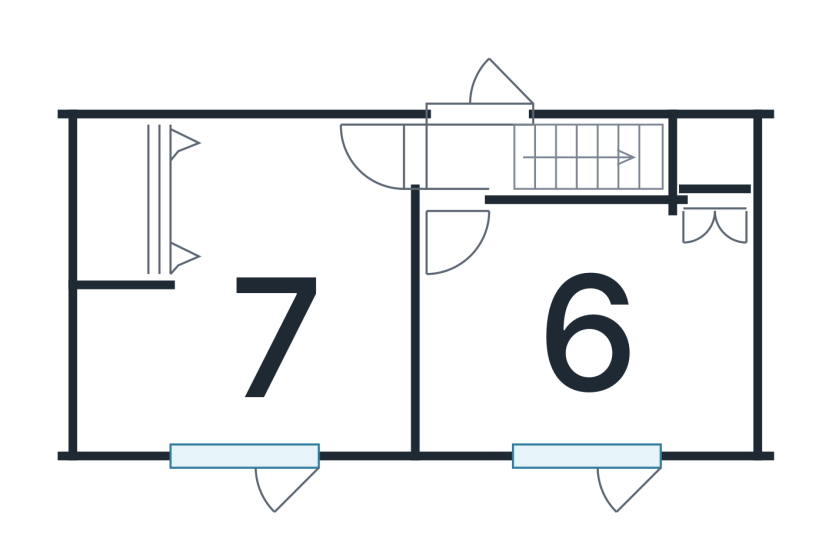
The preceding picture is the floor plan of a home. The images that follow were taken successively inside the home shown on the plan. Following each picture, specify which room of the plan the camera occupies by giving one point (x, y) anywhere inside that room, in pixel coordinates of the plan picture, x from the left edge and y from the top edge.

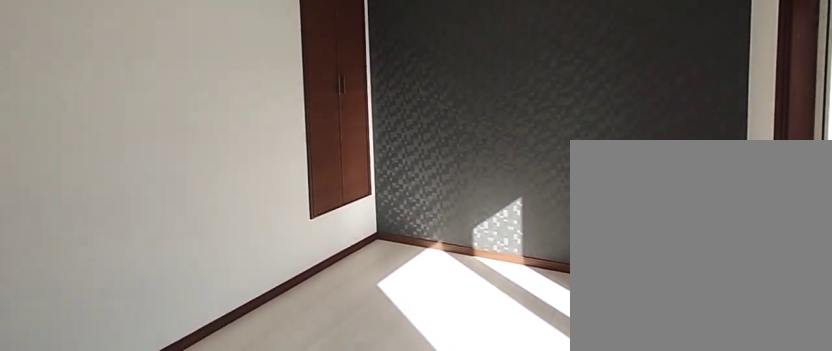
(586, 314)
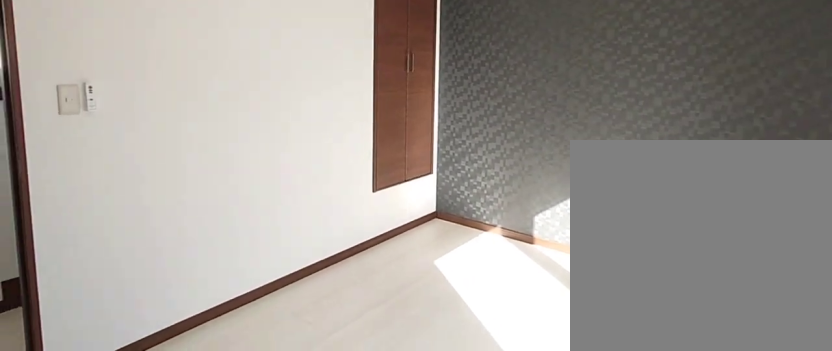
(586, 314)
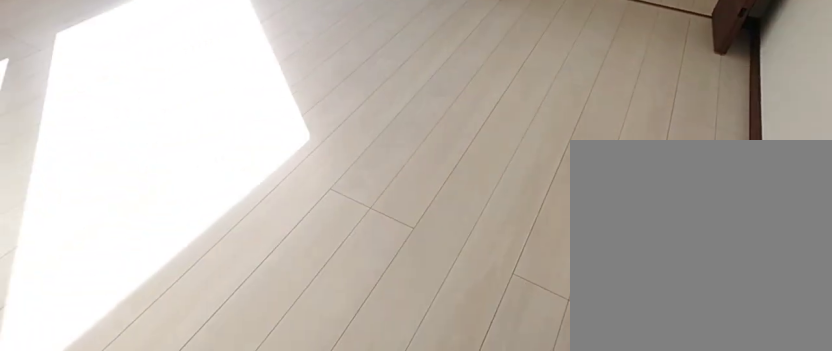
(264, 262)
